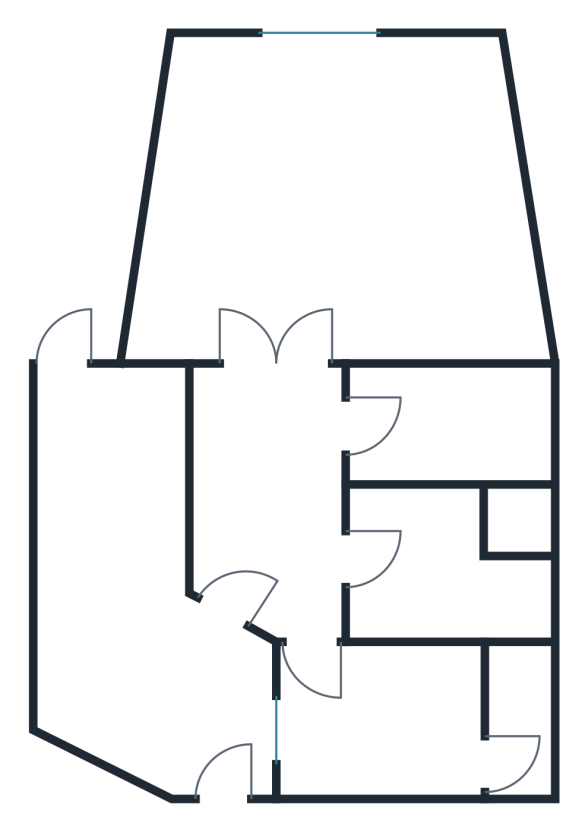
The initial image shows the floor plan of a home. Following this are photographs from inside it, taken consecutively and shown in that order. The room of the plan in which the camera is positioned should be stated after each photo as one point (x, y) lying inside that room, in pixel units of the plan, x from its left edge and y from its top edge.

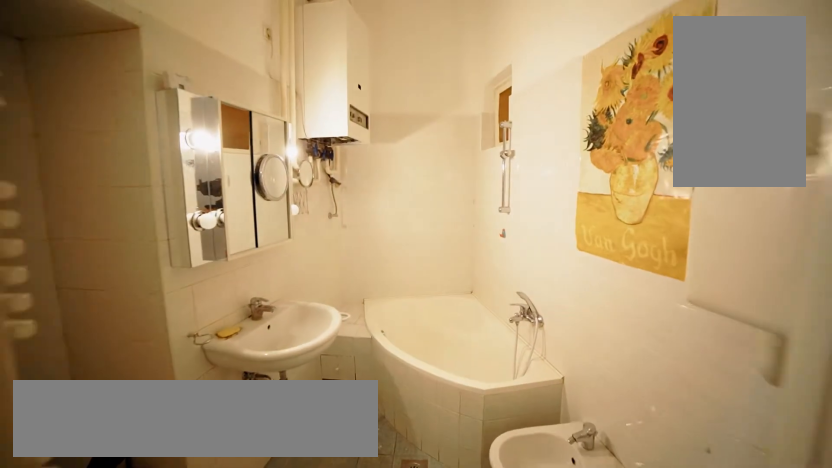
(378, 425)
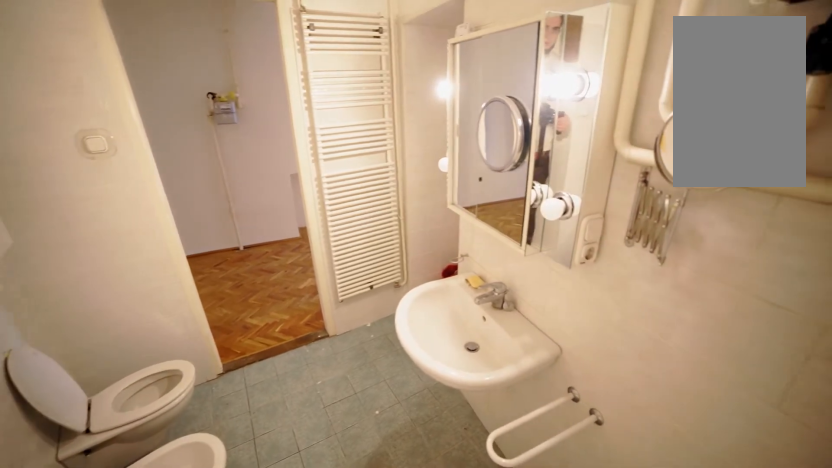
(517, 429)
